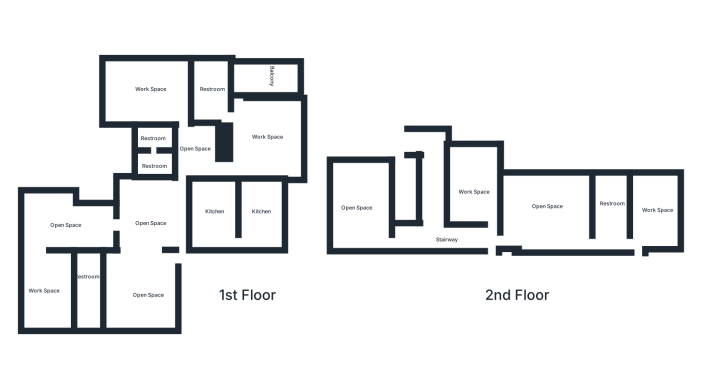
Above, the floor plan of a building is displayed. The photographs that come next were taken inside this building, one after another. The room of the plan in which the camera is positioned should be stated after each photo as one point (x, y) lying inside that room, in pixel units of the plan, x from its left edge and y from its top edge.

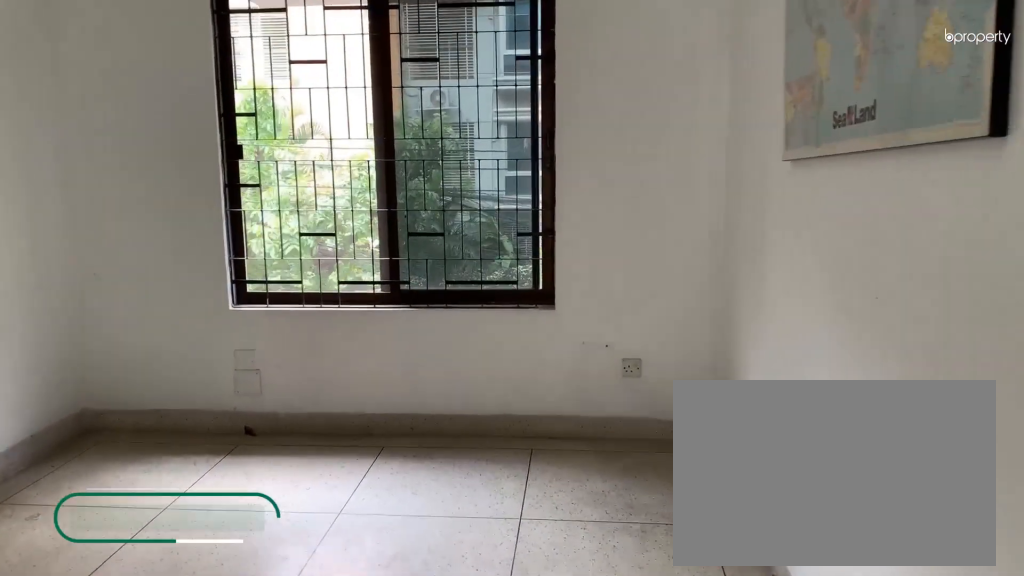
(477, 189)
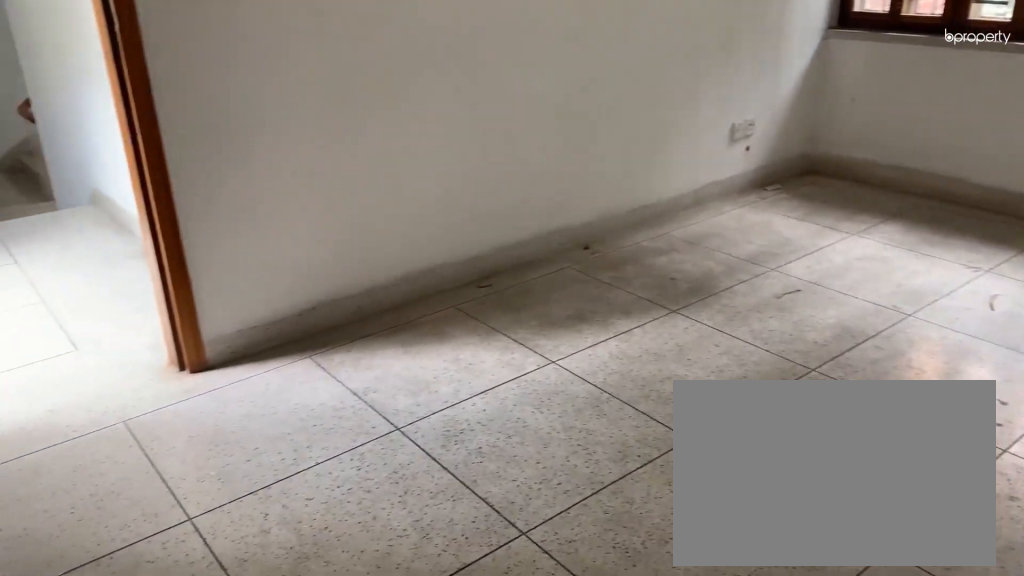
(551, 213)
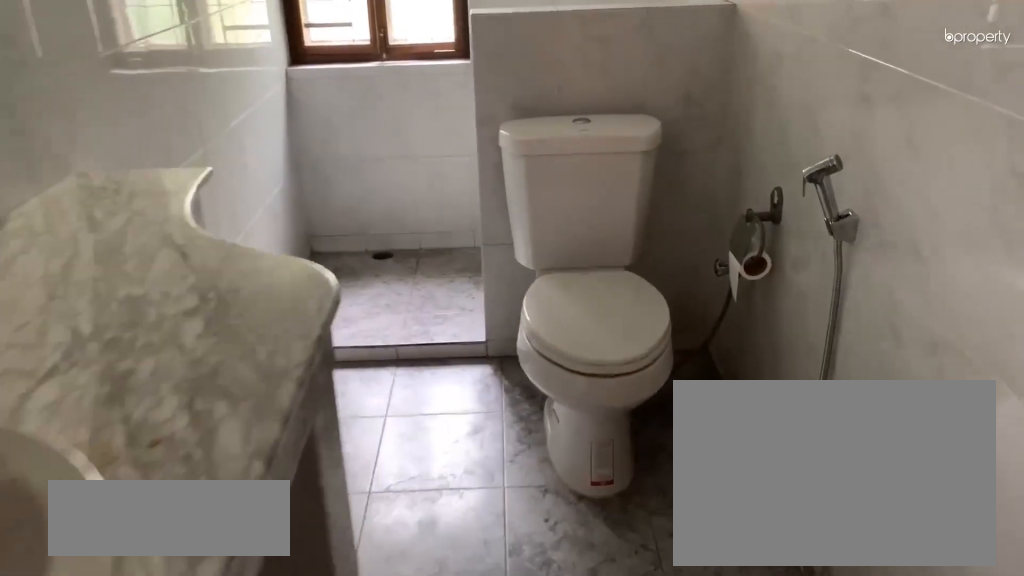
(613, 217)
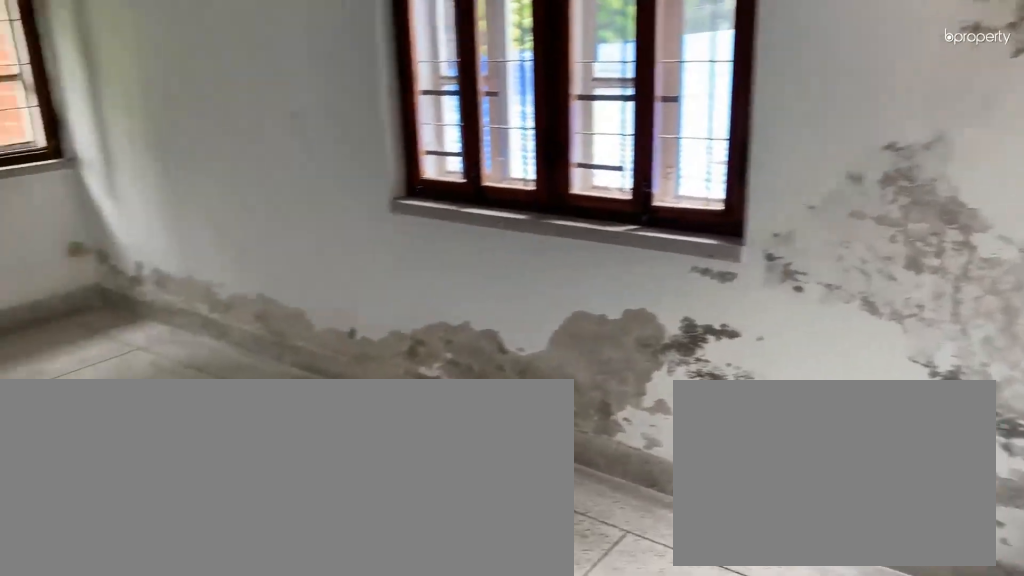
(654, 212)
